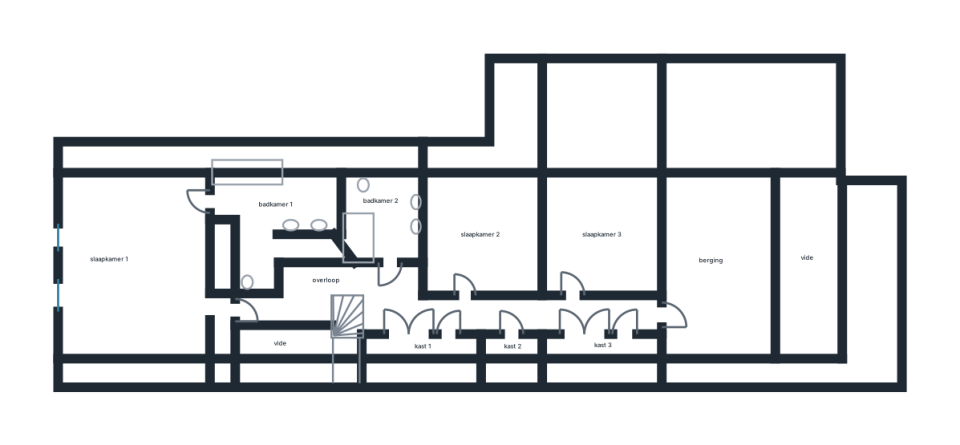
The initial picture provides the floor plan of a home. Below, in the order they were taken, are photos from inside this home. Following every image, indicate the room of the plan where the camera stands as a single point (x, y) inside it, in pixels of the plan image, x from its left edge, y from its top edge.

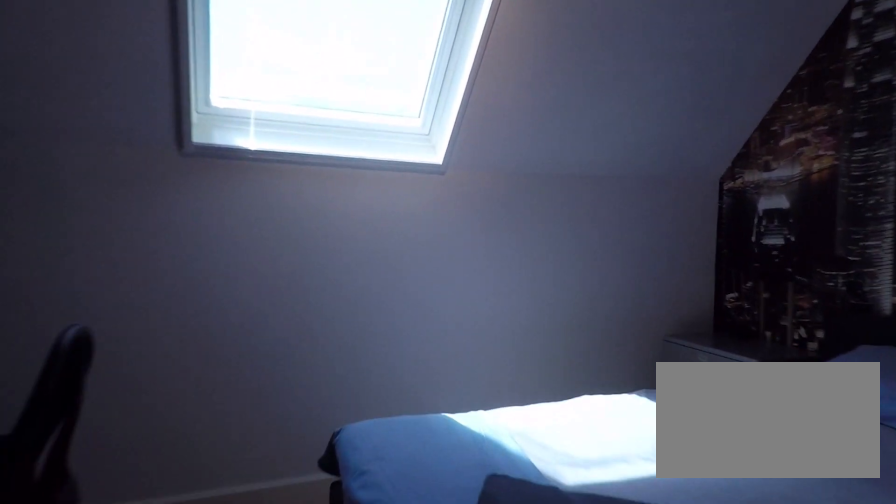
(602, 233)
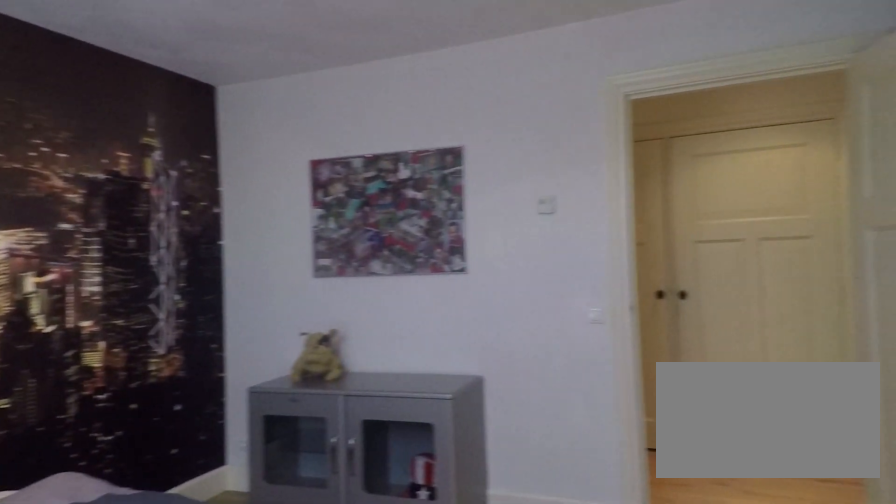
(602, 233)
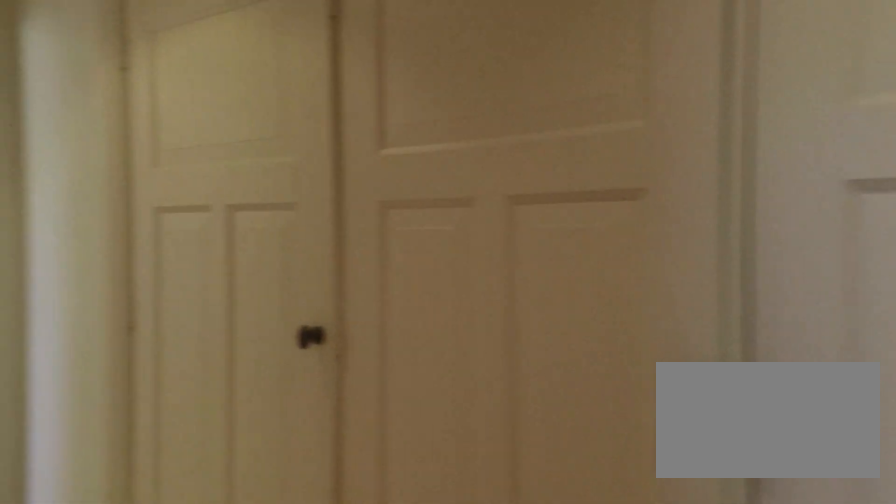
(428, 304)
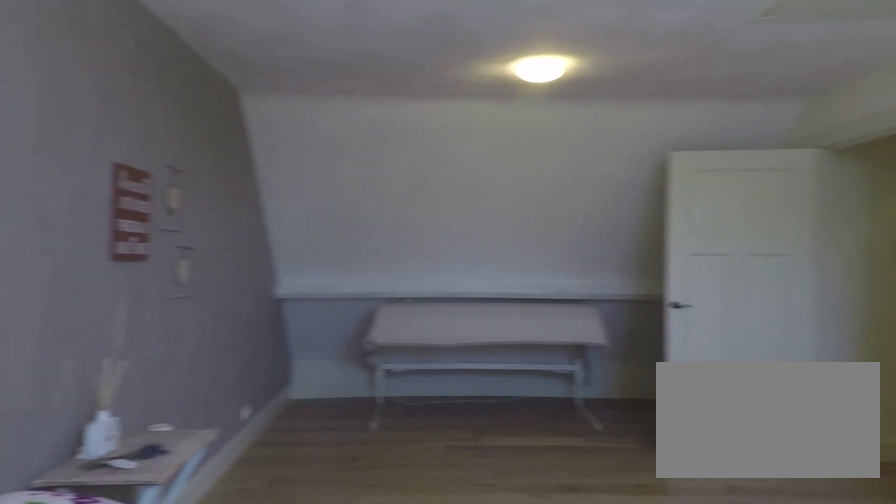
(720, 265)
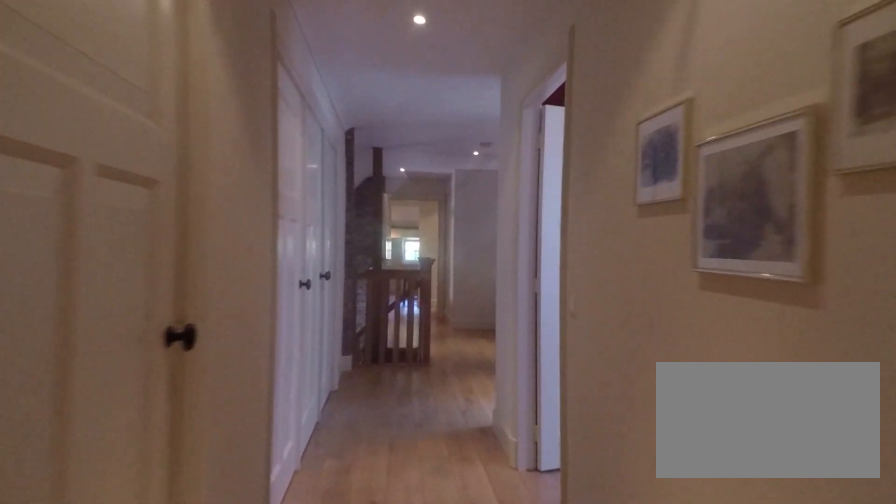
(428, 305)
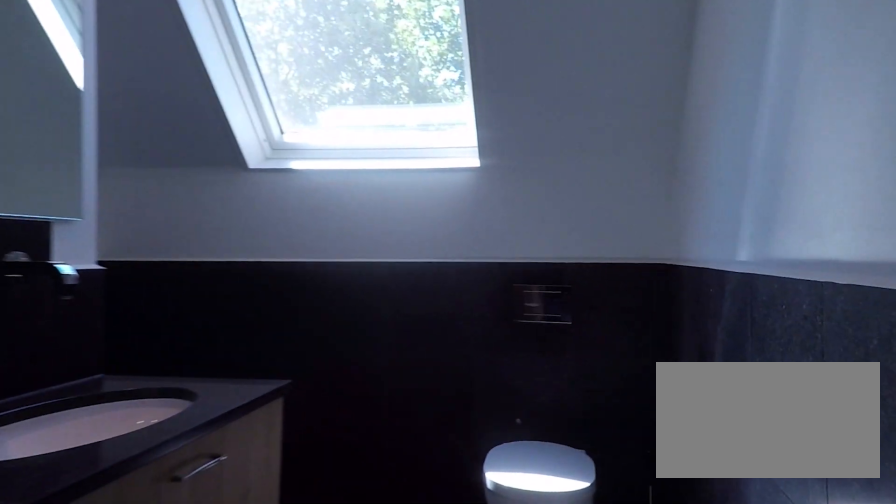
(382, 216)
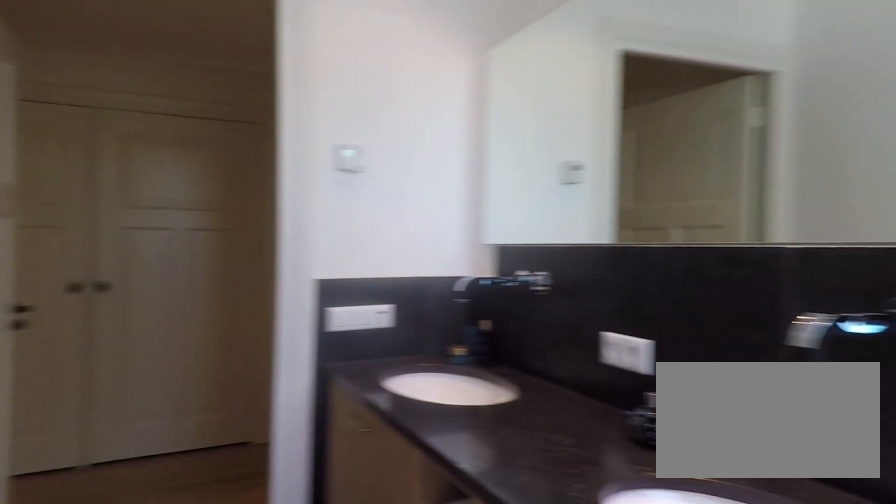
(382, 216)
